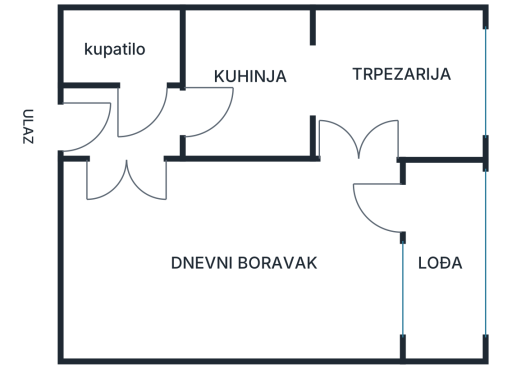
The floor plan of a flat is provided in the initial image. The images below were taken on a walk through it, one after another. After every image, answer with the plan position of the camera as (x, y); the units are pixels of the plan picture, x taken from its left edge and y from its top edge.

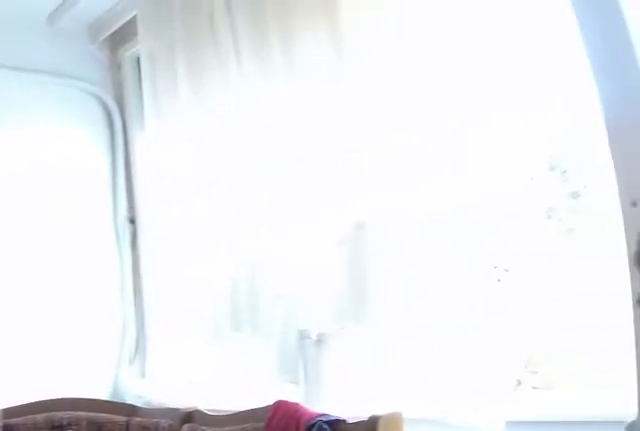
(349, 150)
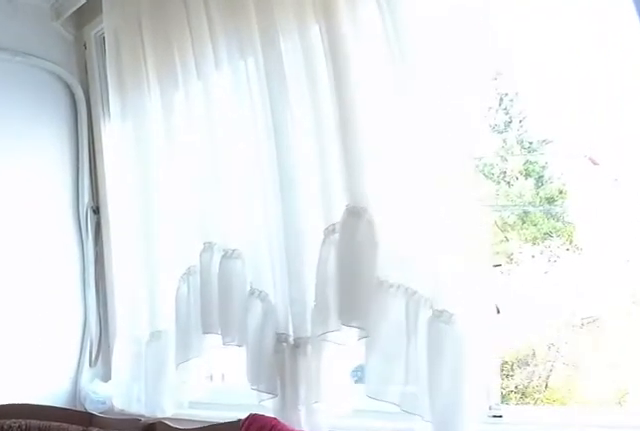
(361, 125)
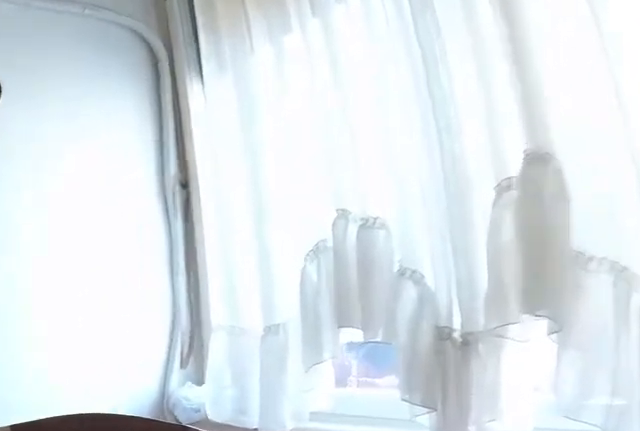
(383, 119)
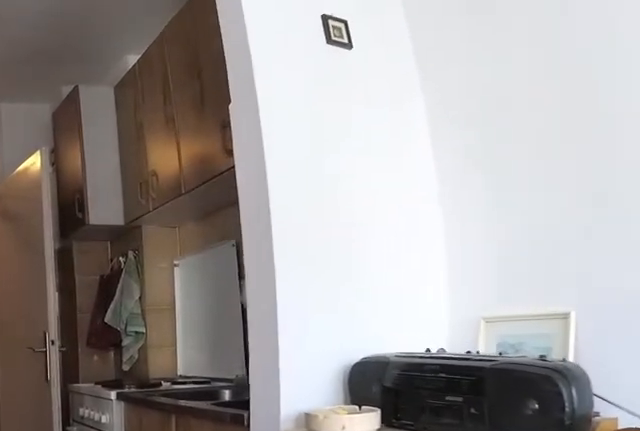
(398, 101)
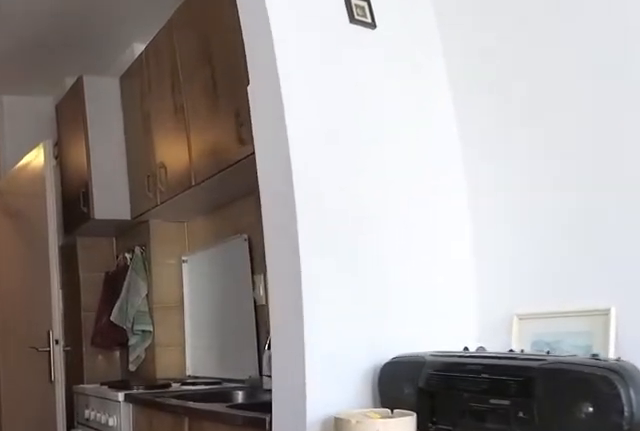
(392, 100)
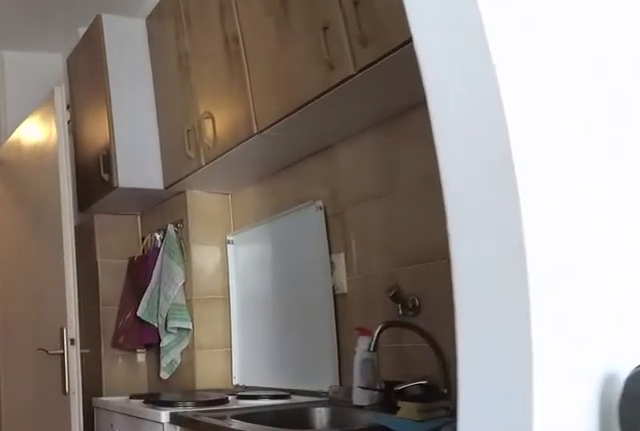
(361, 93)
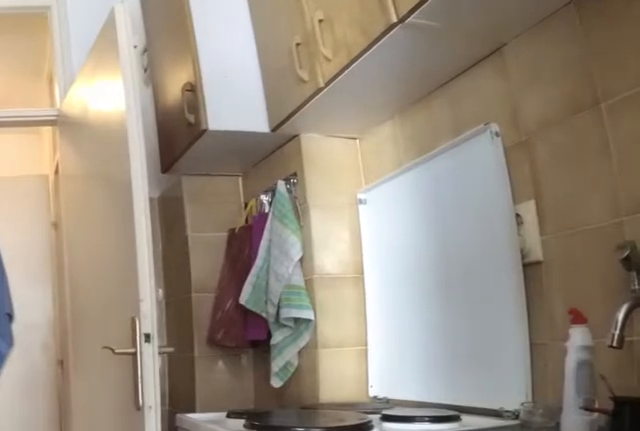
(323, 84)
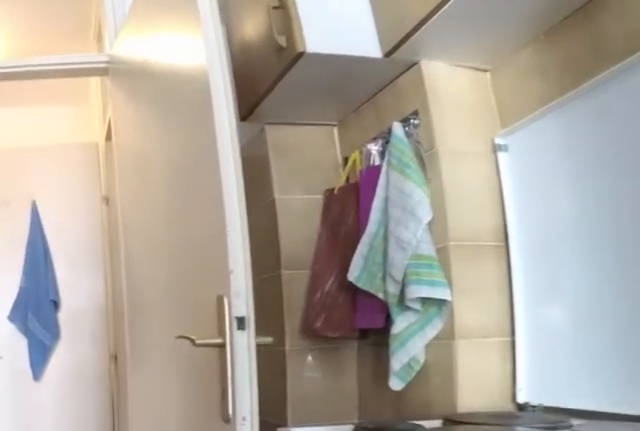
(297, 89)
